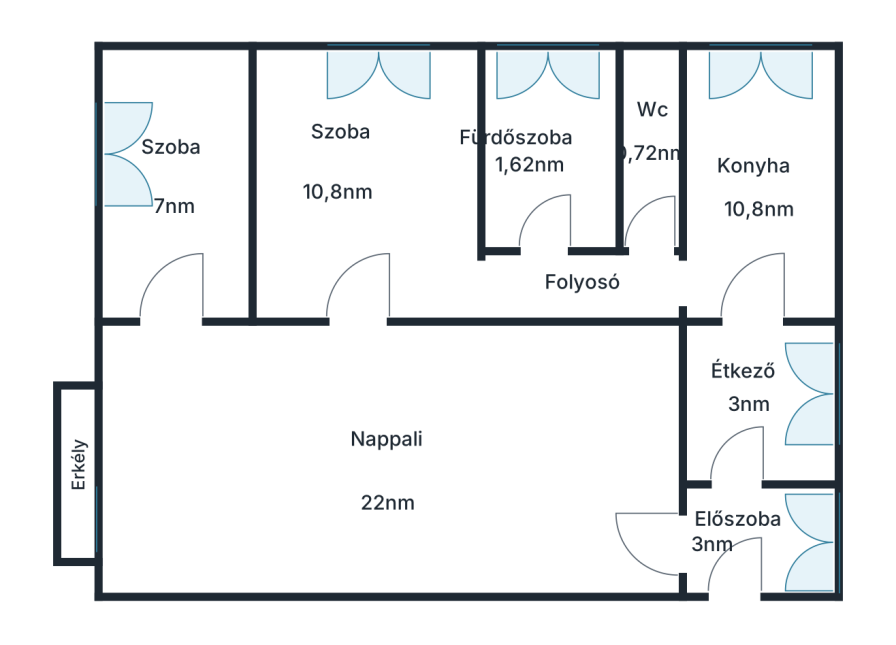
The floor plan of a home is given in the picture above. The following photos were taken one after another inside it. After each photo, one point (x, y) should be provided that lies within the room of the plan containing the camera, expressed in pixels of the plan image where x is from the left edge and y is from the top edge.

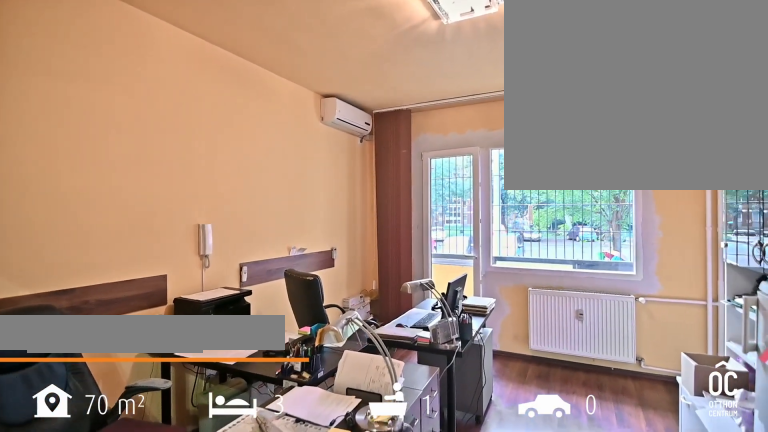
(378, 467)
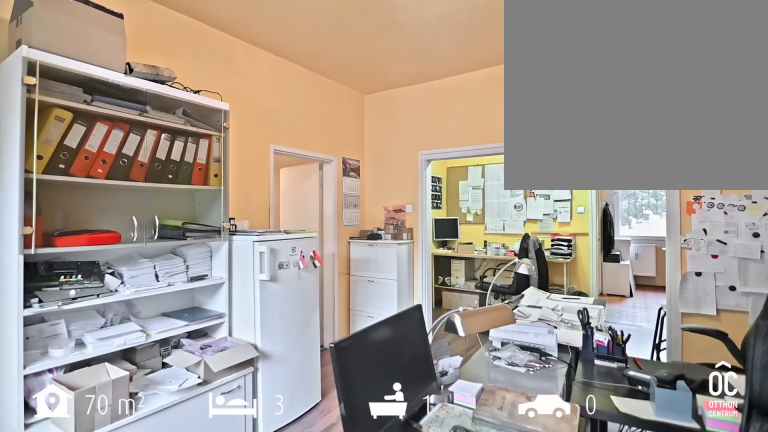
(378, 467)
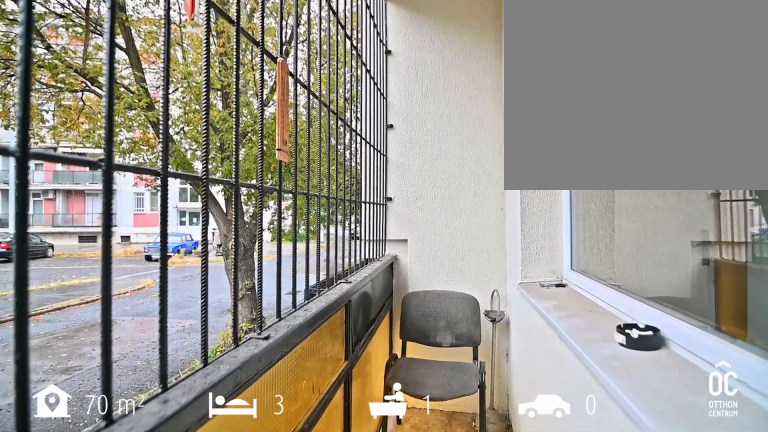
(77, 476)
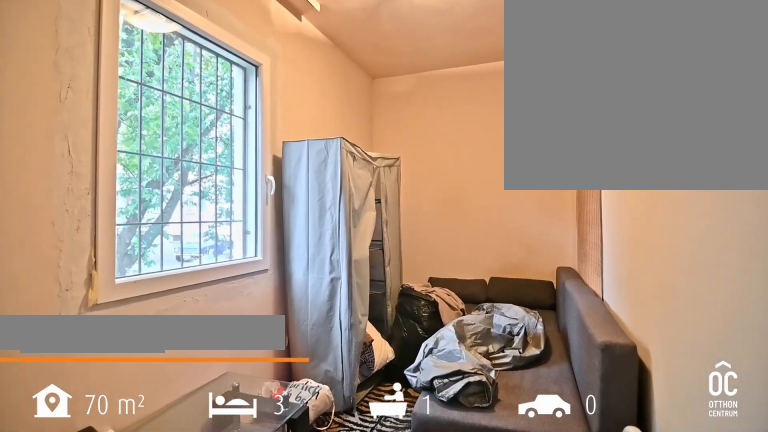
(182, 176)
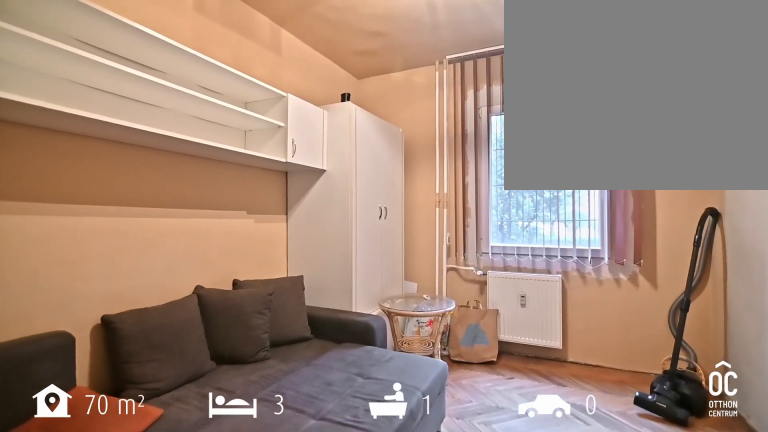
(370, 187)
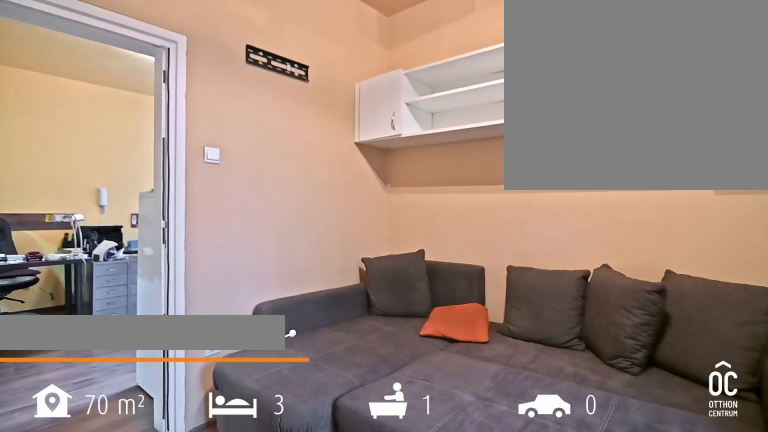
(370, 187)
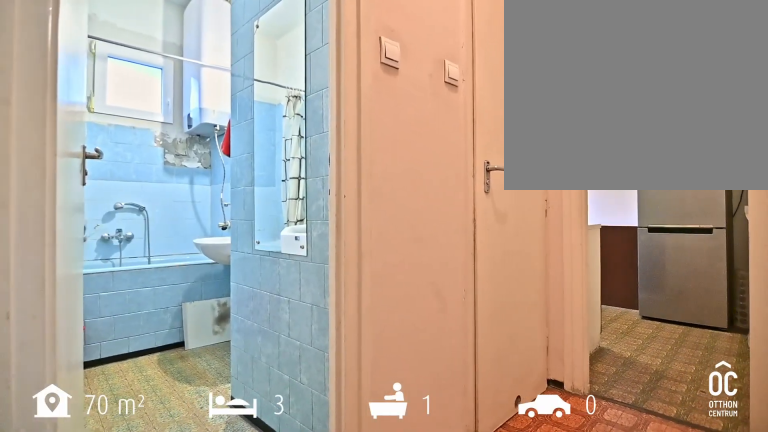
(574, 286)
